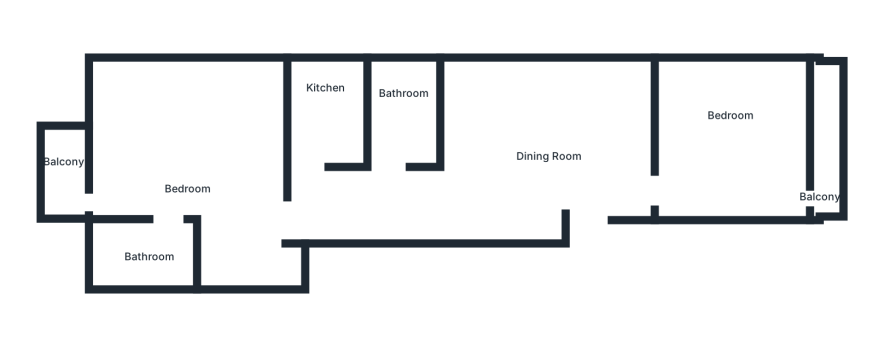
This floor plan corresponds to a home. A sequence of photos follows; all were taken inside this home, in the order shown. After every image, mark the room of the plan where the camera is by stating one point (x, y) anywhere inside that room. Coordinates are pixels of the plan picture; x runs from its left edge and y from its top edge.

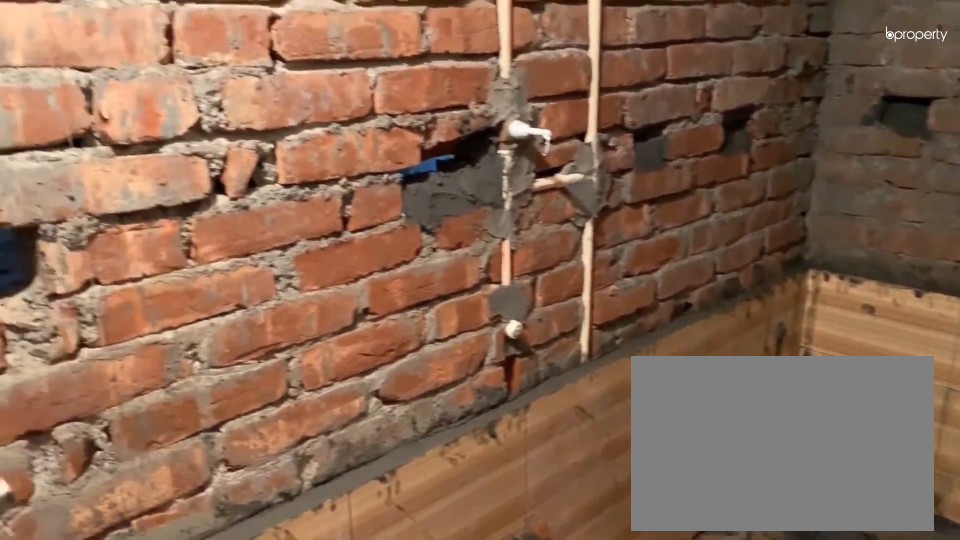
(410, 106)
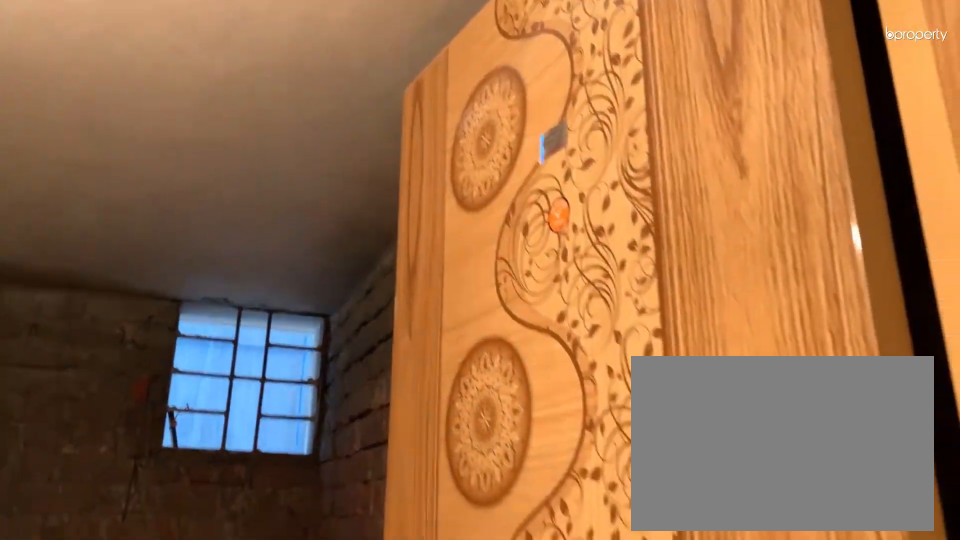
(410, 107)
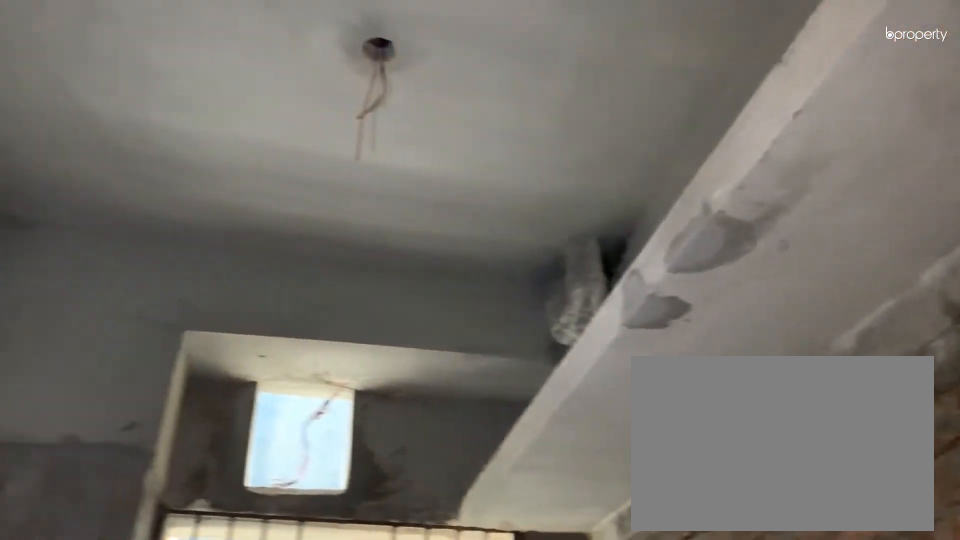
(324, 99)
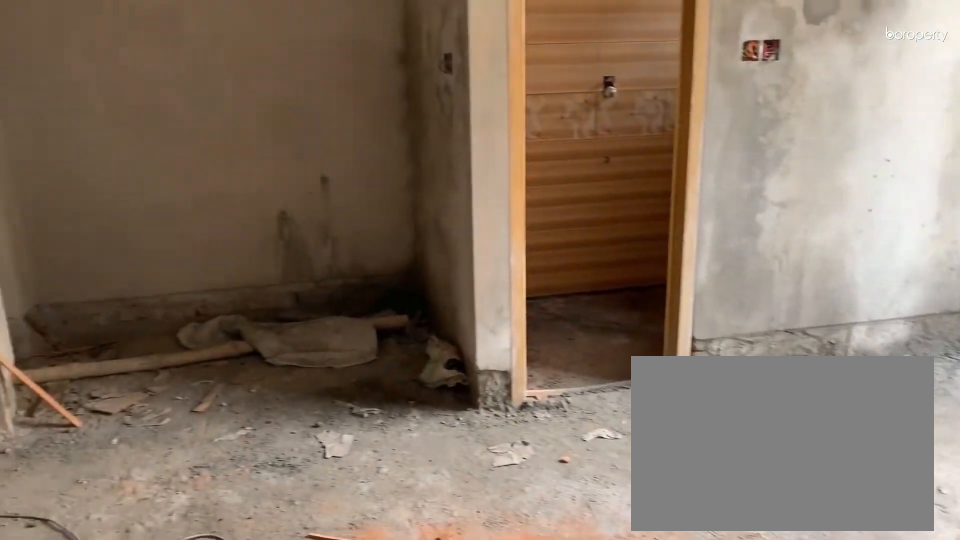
(203, 156)
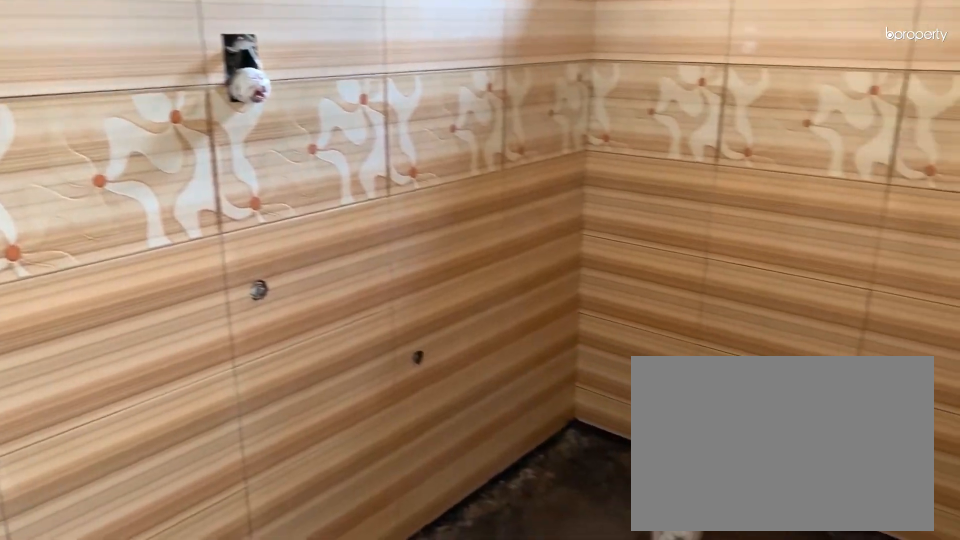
(147, 250)
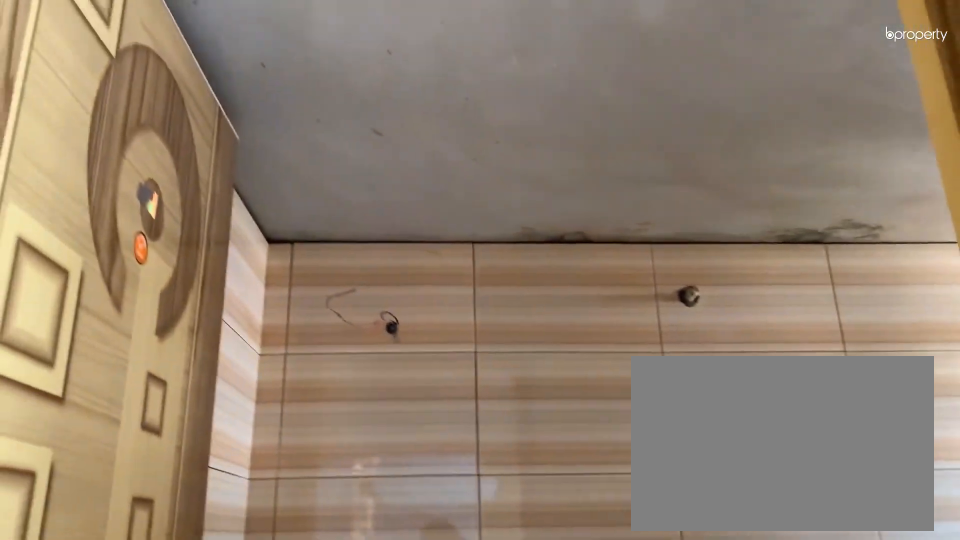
(147, 250)
